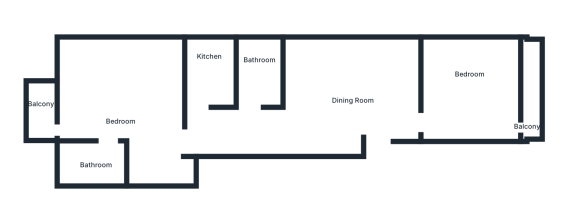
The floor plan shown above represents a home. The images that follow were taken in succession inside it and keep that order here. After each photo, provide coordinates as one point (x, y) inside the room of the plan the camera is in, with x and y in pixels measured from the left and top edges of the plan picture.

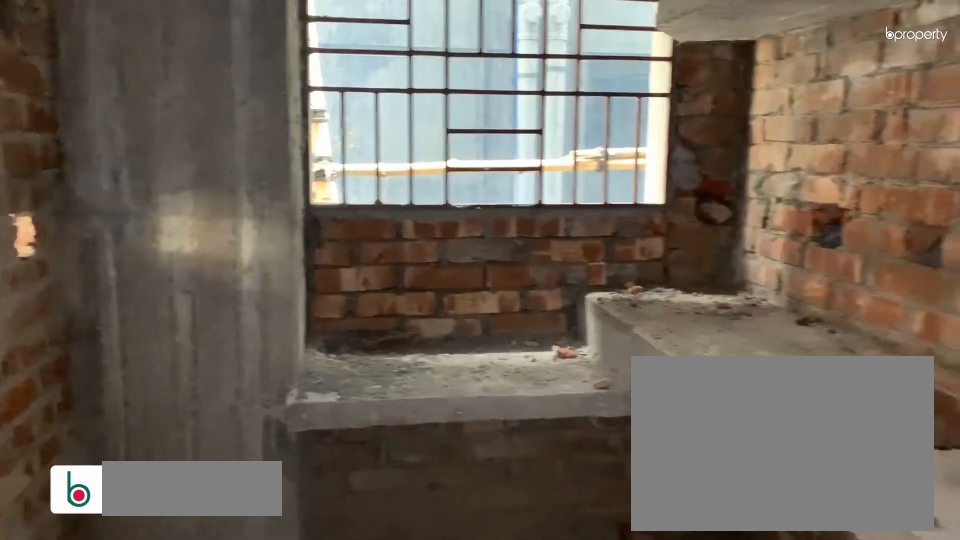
(208, 64)
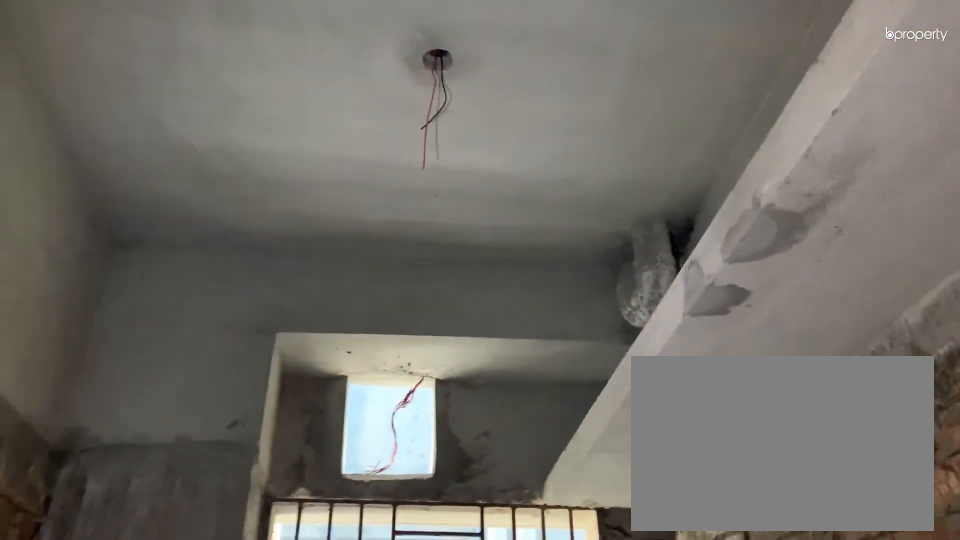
(208, 64)
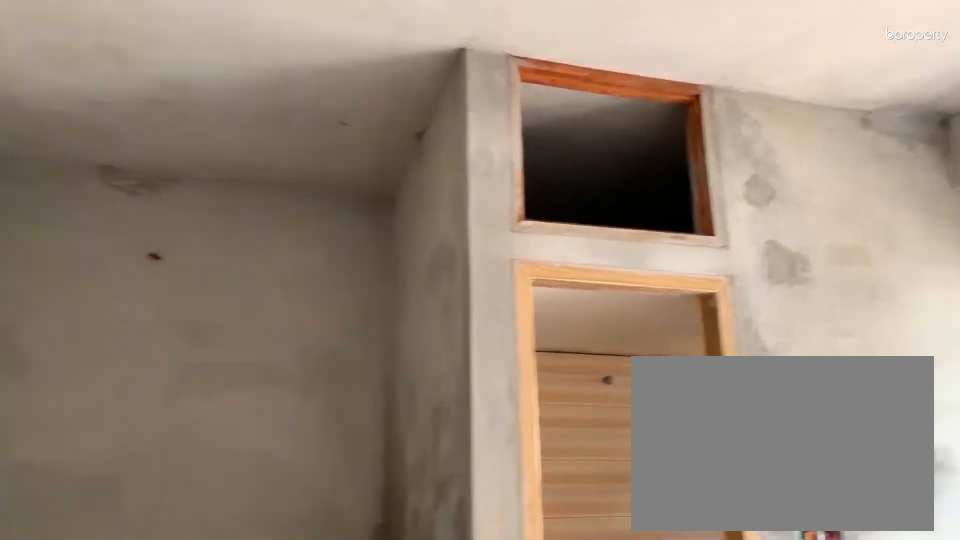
(130, 100)
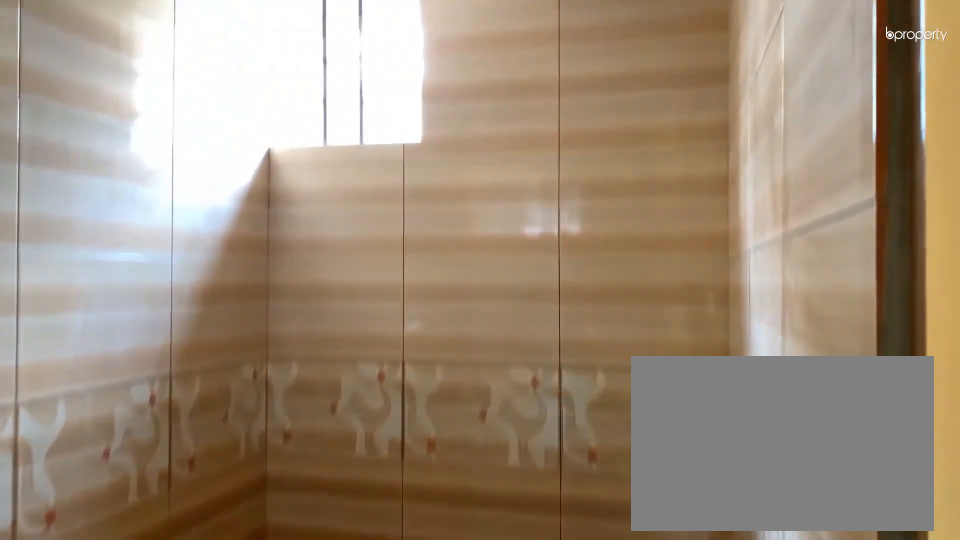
(94, 161)
